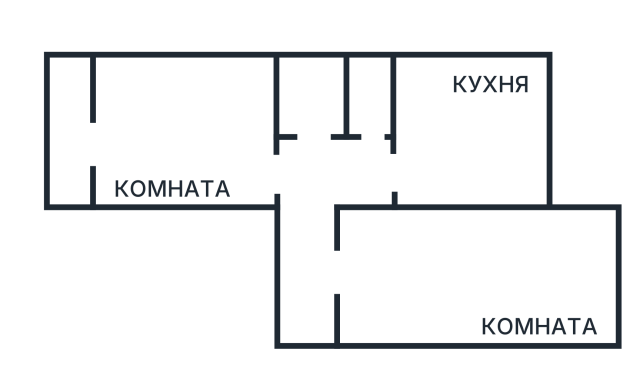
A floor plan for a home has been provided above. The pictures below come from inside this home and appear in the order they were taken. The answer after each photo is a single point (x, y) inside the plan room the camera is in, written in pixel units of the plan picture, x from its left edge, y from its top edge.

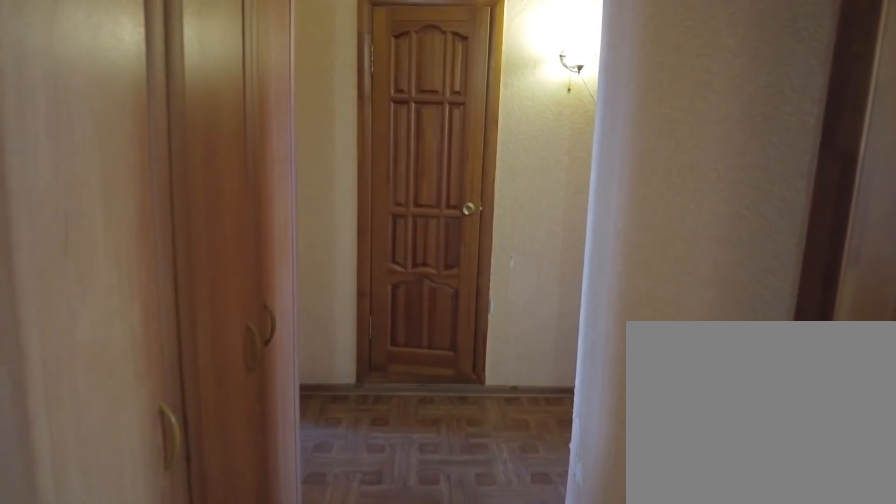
(315, 317)
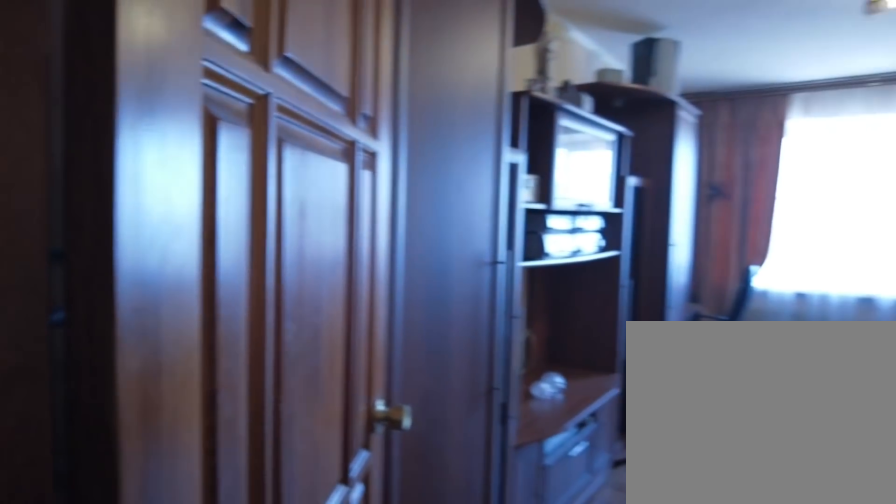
(315, 317)
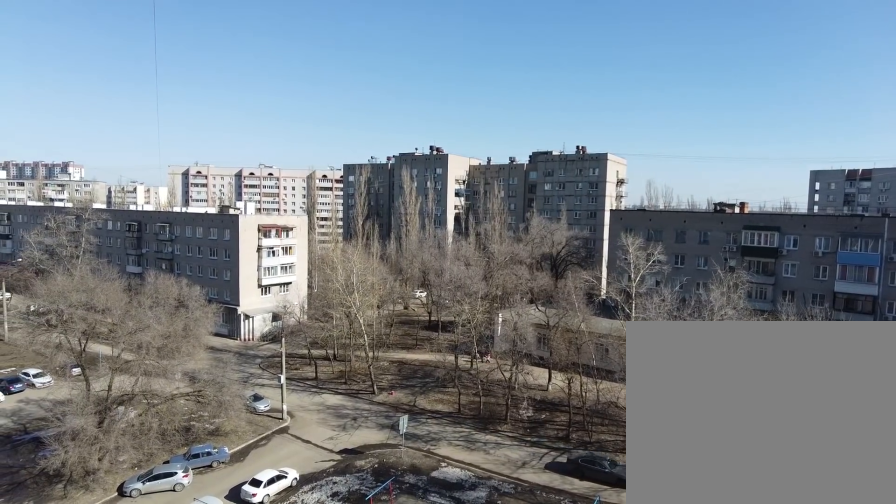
(418, 301)
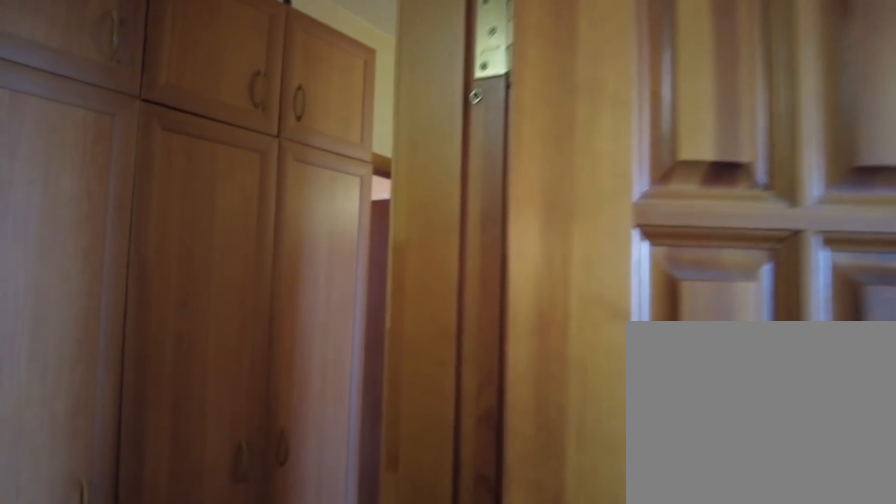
(341, 284)
